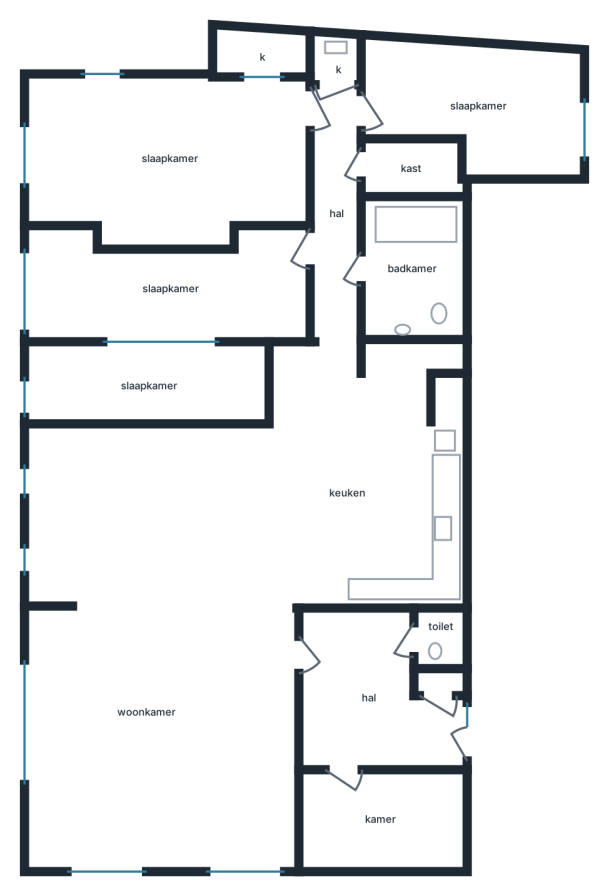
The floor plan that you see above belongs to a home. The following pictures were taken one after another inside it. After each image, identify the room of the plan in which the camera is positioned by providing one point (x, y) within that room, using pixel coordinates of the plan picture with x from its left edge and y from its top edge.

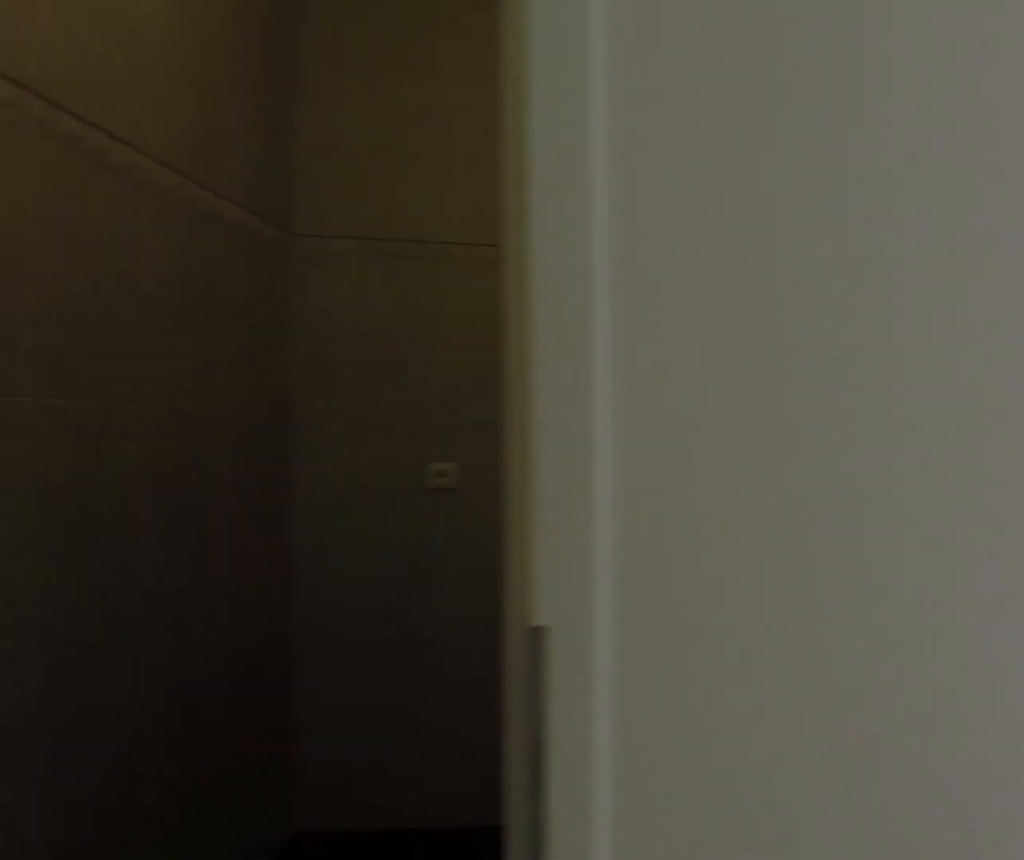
(336, 210)
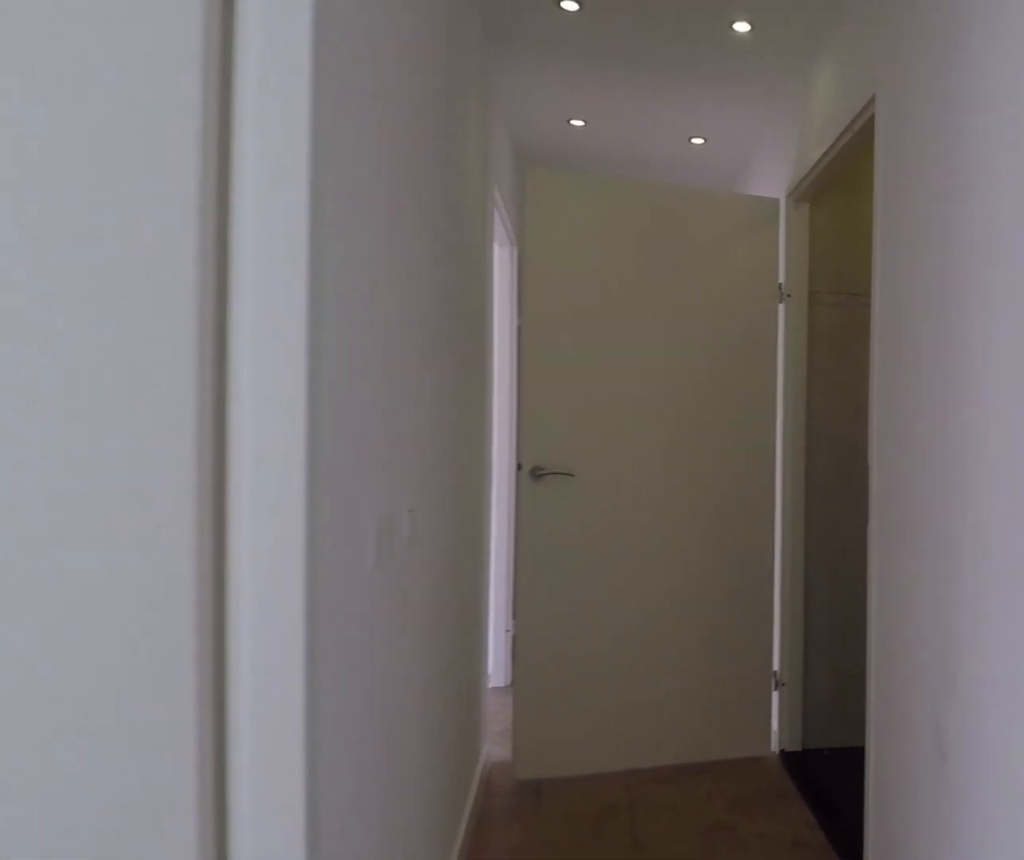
(336, 210)
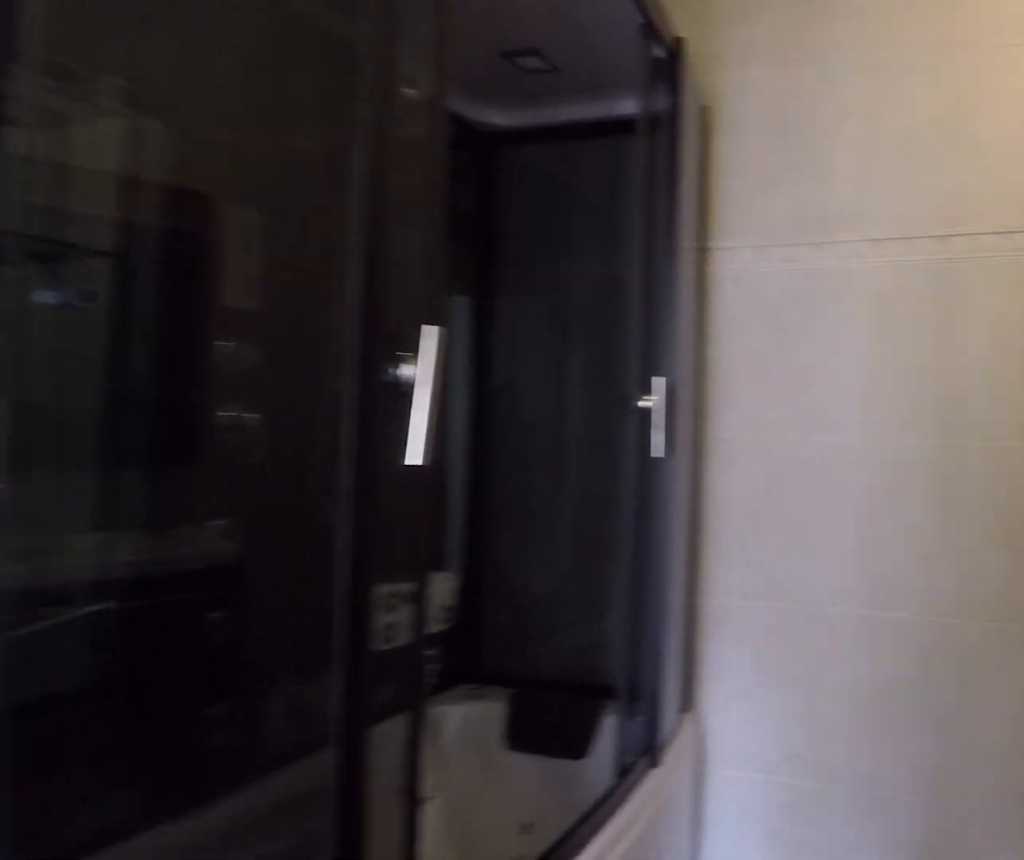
(411, 269)
